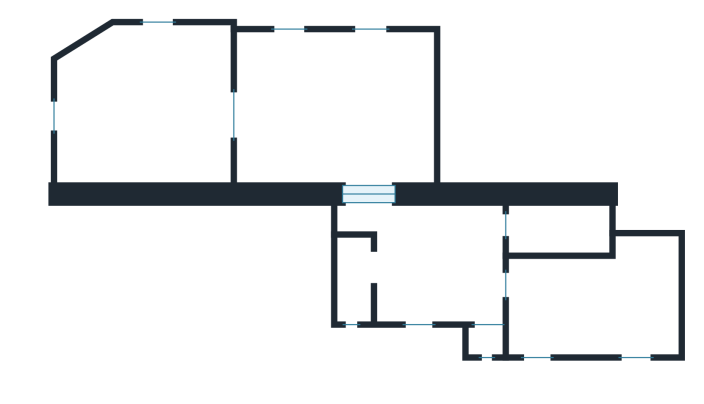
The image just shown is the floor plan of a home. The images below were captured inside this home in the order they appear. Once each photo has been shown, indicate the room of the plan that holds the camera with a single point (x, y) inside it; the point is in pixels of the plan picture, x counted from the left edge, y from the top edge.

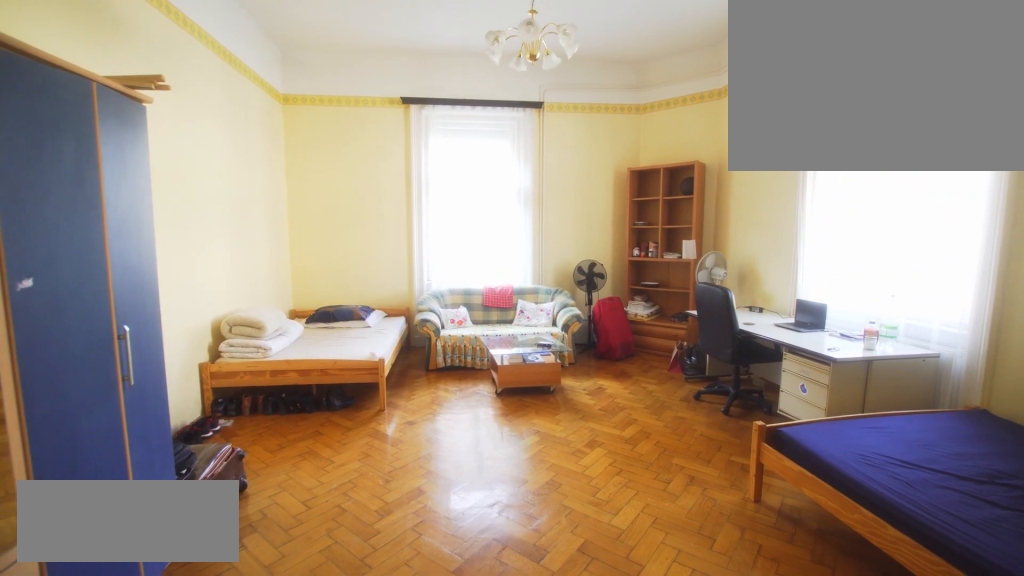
(146, 114)
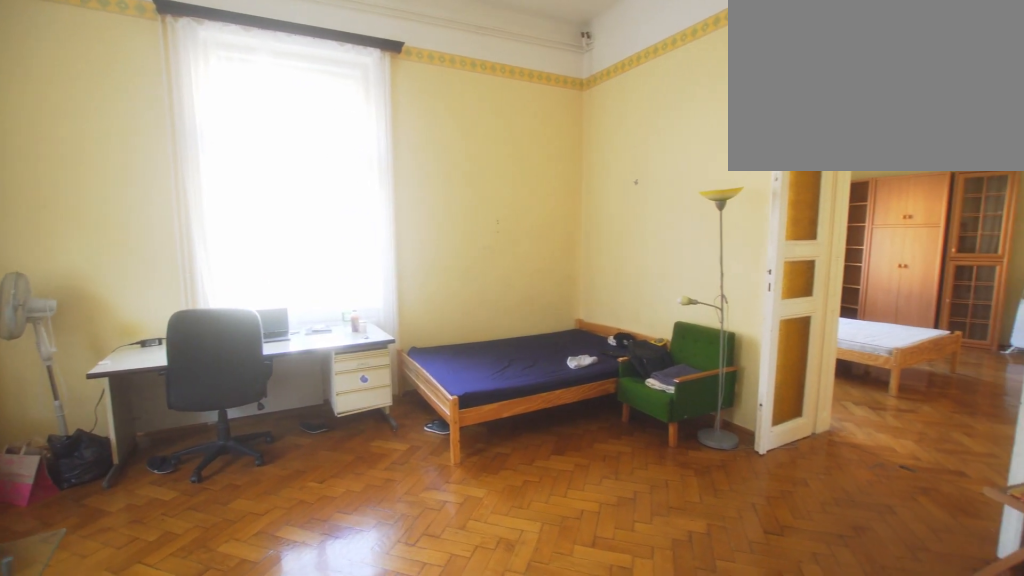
(146, 114)
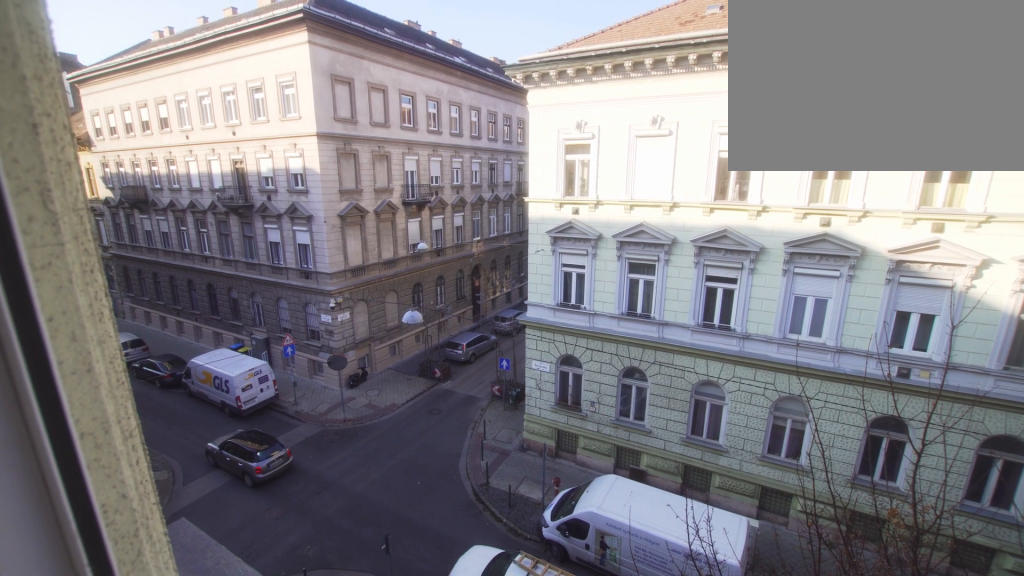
(146, 115)
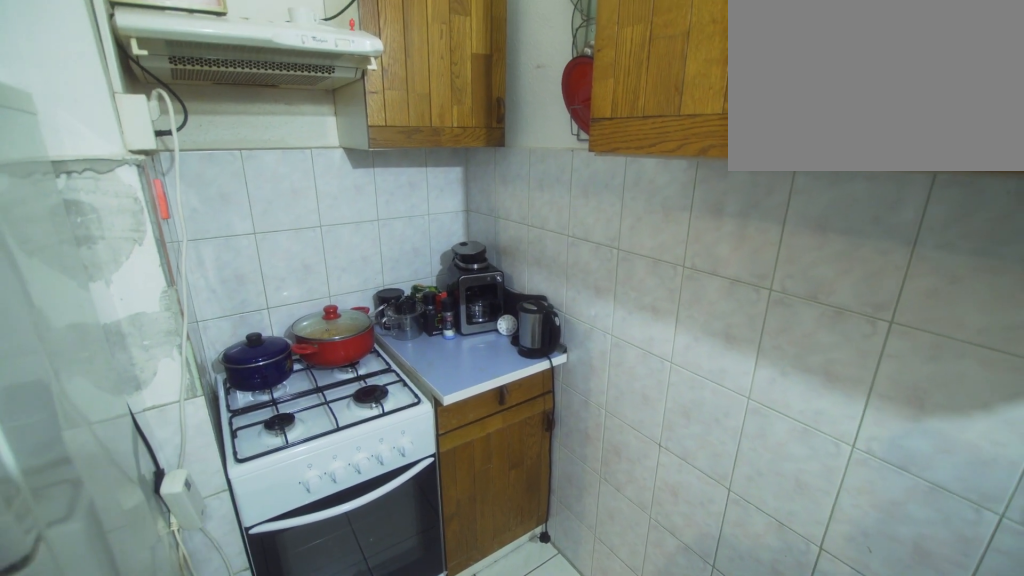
(355, 272)
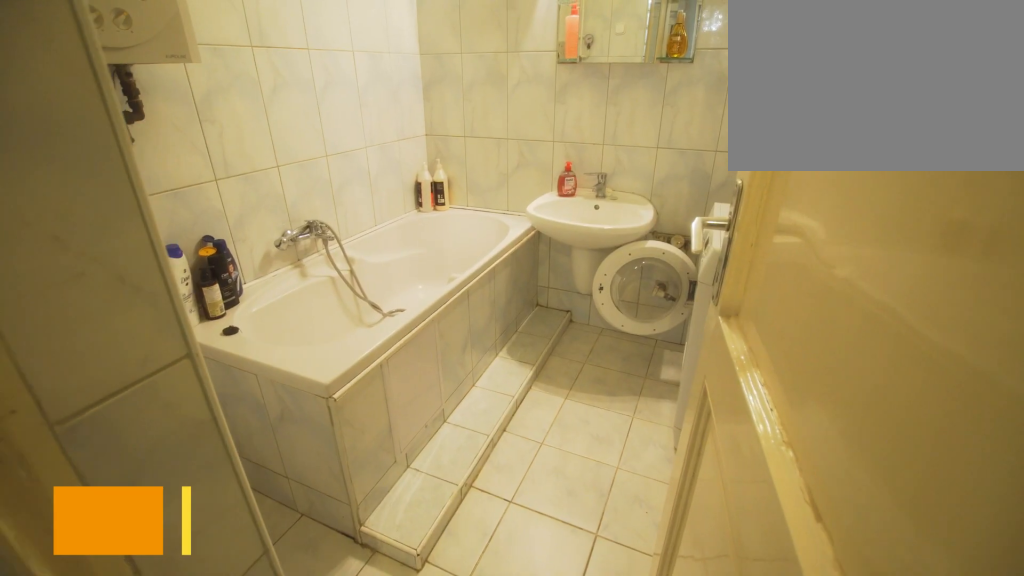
(558, 223)
